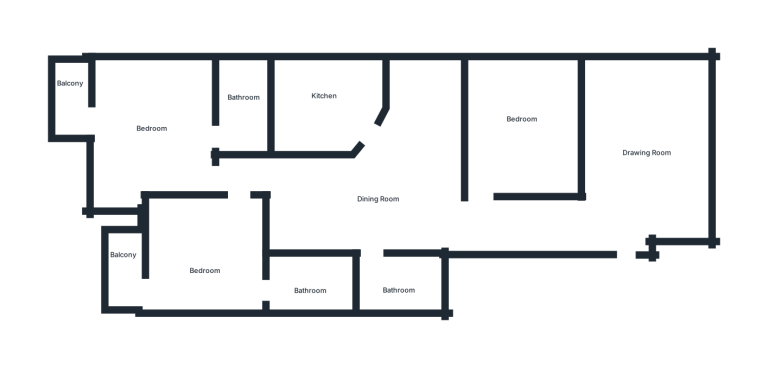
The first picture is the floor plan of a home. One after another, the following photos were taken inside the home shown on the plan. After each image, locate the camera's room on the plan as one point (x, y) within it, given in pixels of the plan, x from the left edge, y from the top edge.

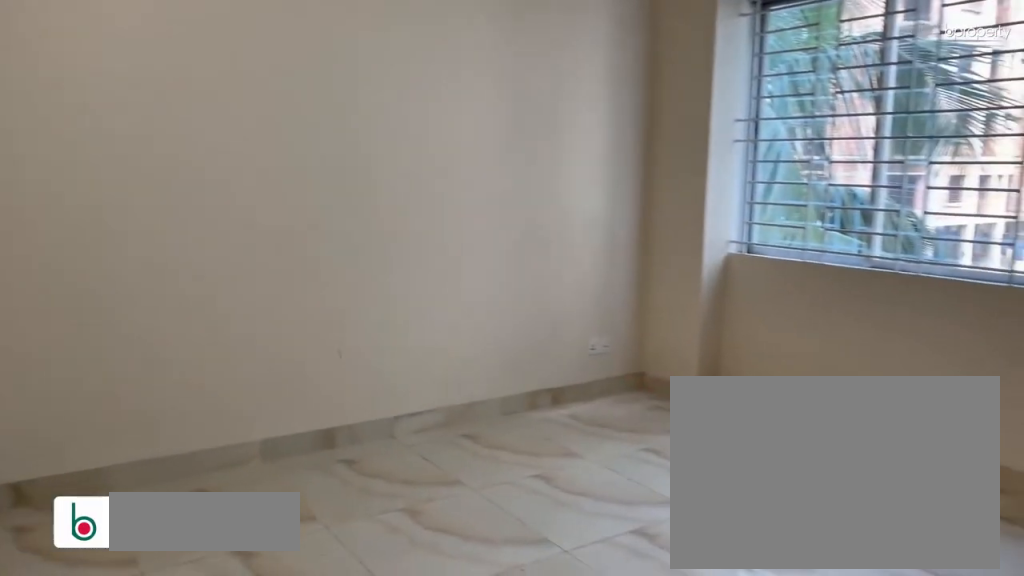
(646, 153)
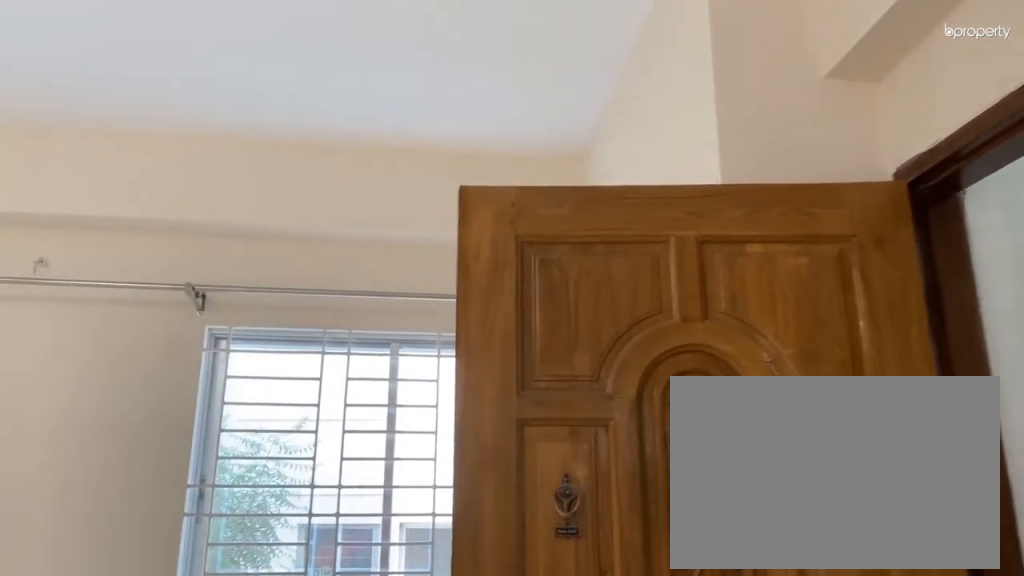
(646, 153)
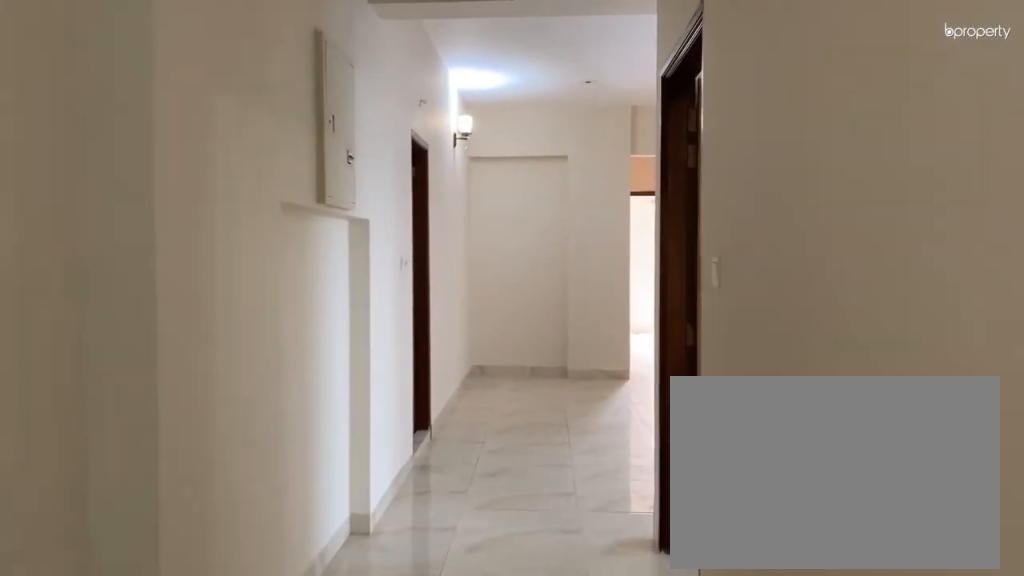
(561, 224)
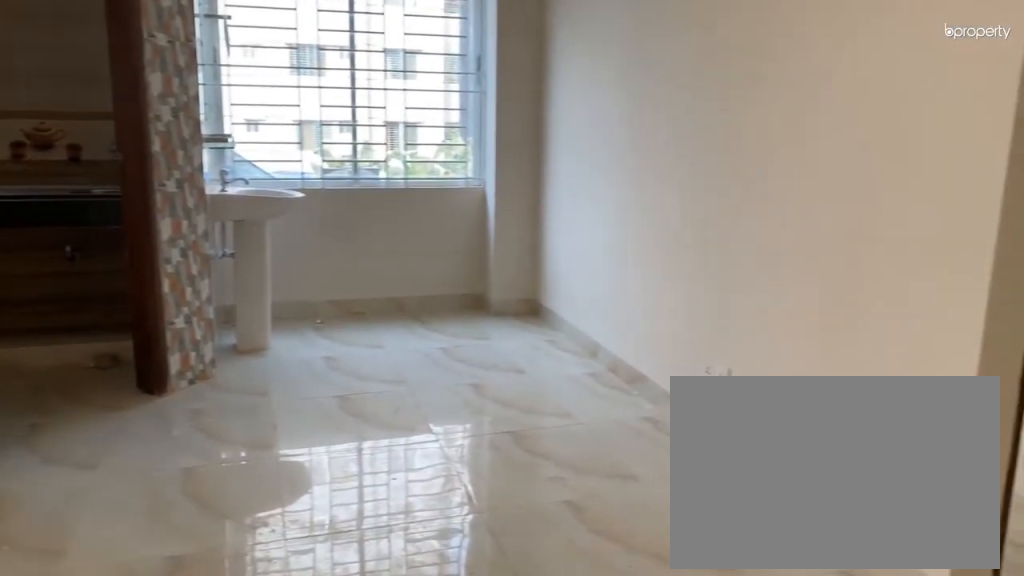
(371, 203)
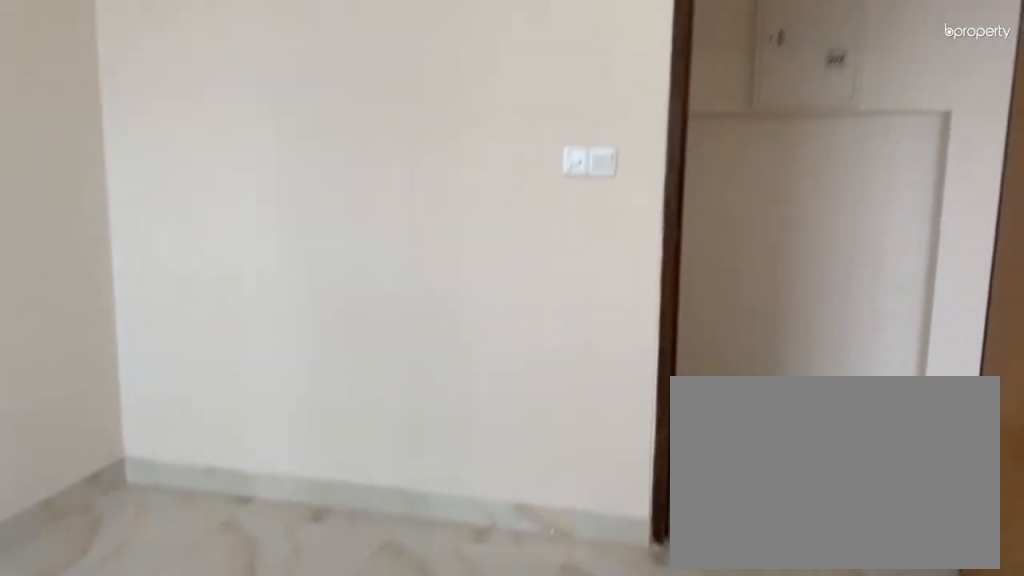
(518, 136)
